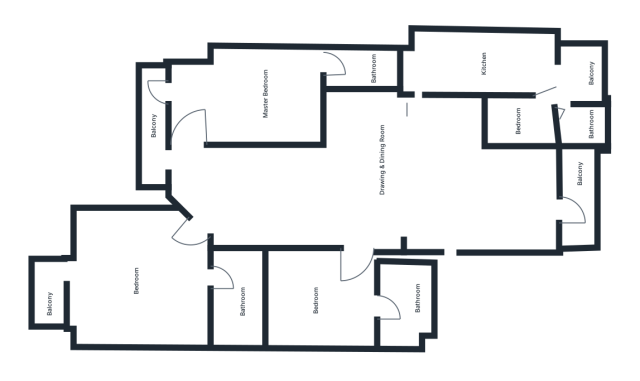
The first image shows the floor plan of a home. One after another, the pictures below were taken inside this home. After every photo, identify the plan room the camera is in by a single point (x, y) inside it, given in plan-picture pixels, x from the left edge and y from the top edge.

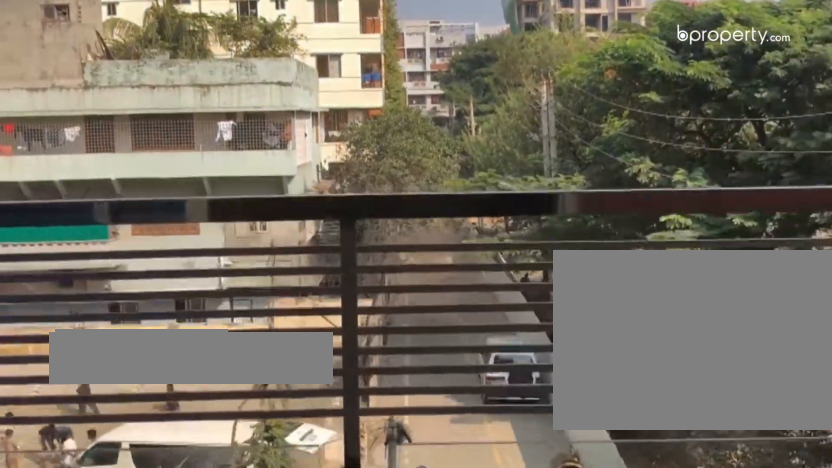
(47, 302)
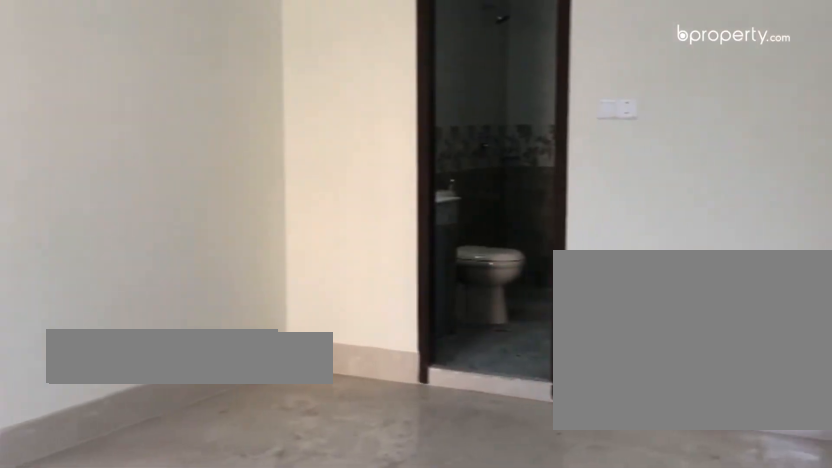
(257, 83)
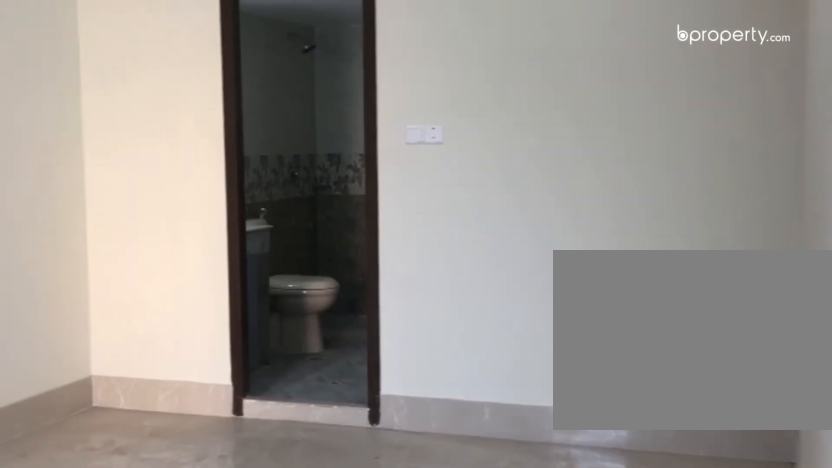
(257, 83)
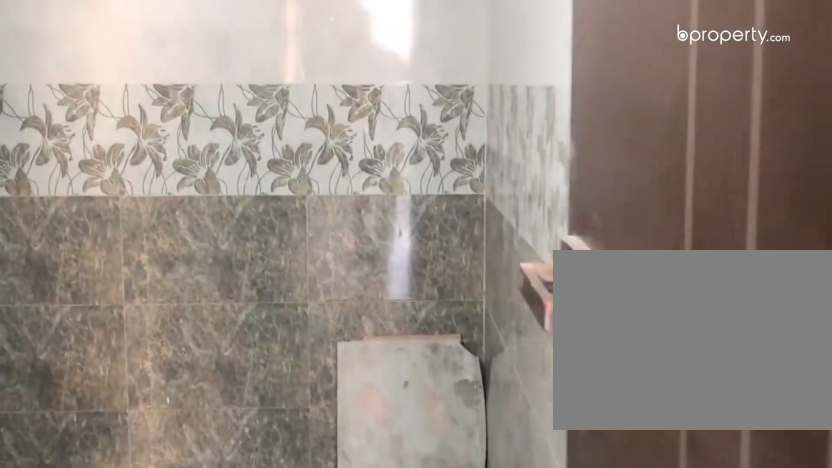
(369, 70)
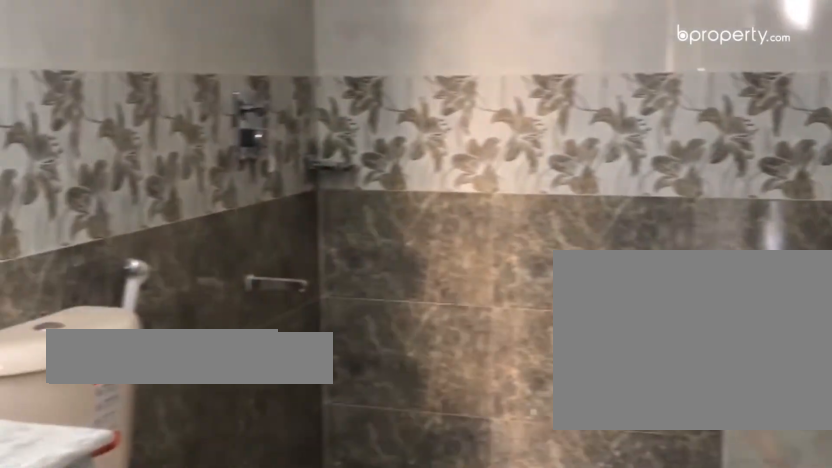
(369, 70)
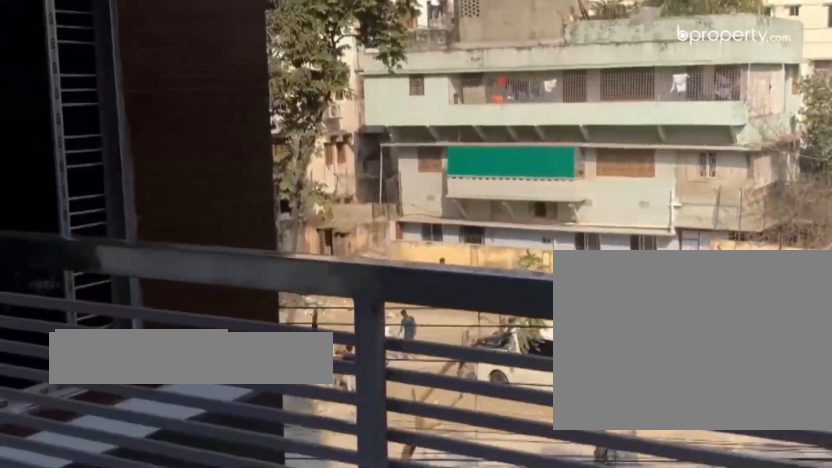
(145, 112)
